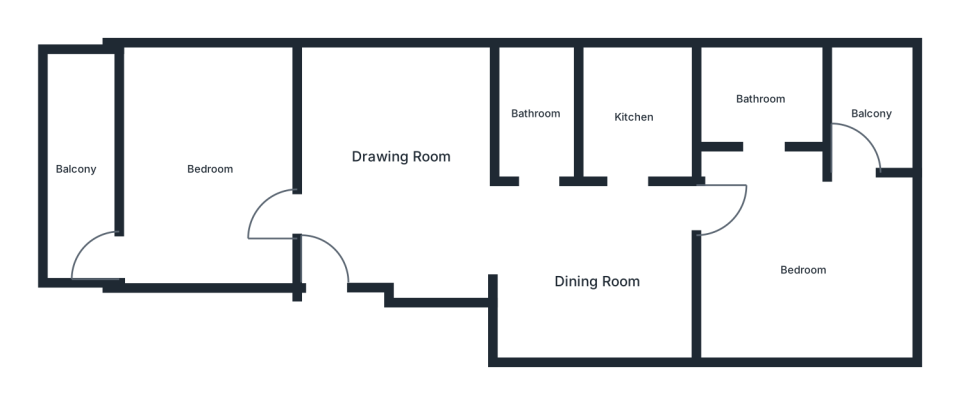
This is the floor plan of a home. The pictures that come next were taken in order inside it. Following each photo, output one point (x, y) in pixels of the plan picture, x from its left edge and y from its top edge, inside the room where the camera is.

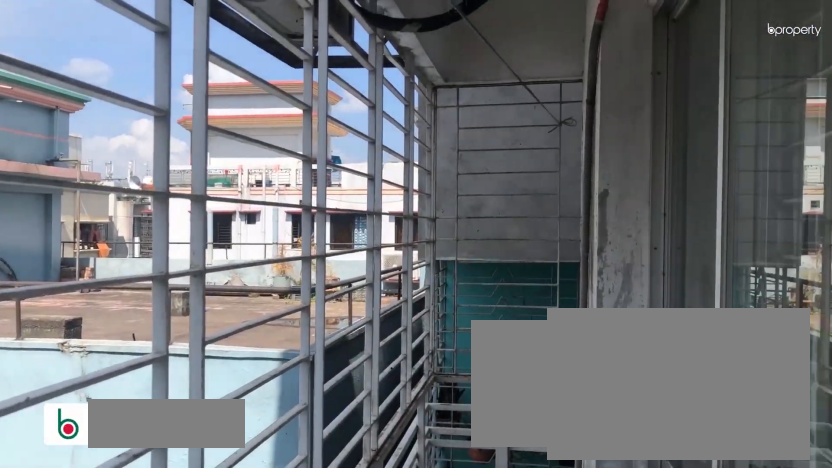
(75, 167)
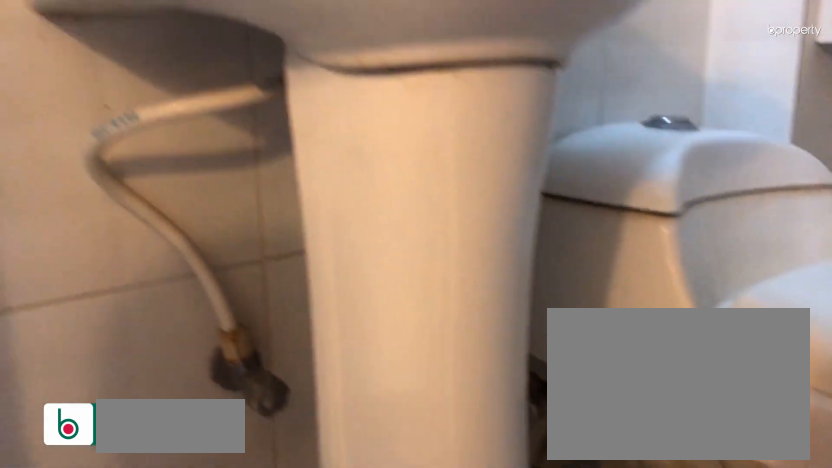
(536, 112)
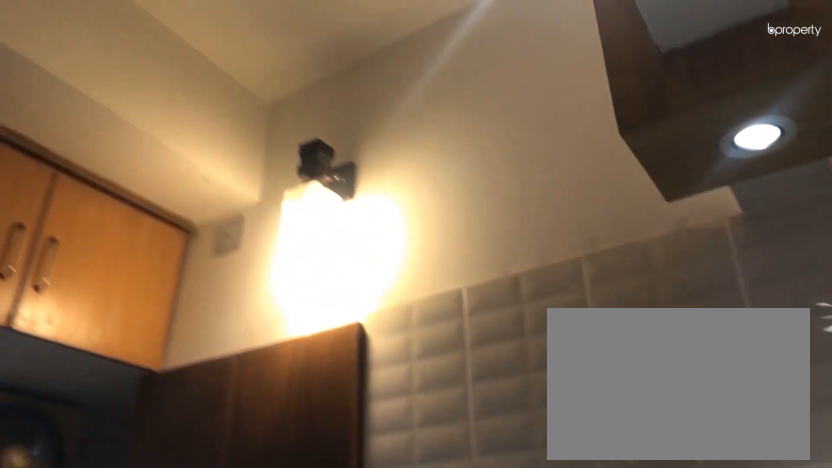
(633, 115)
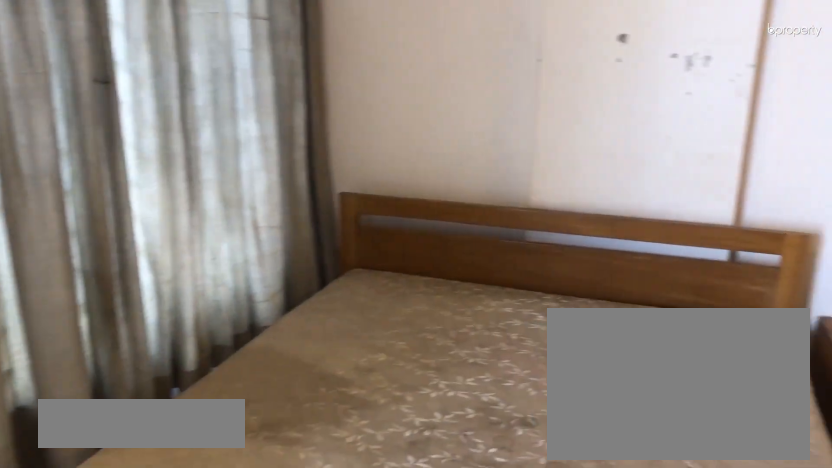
(802, 267)
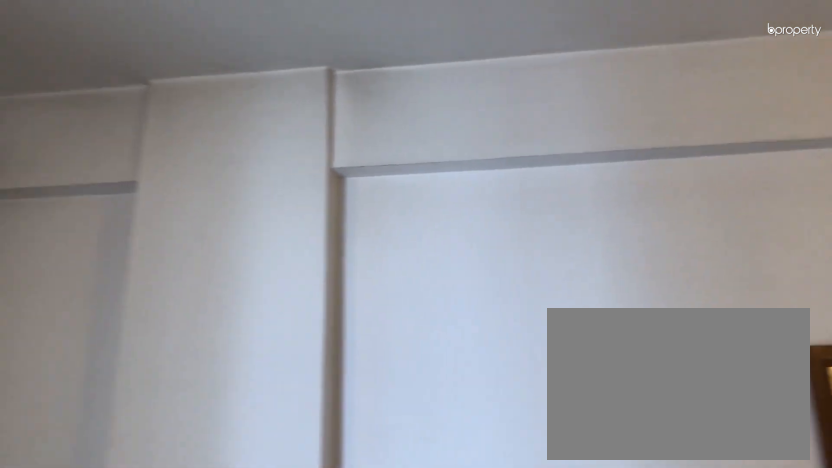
(804, 268)
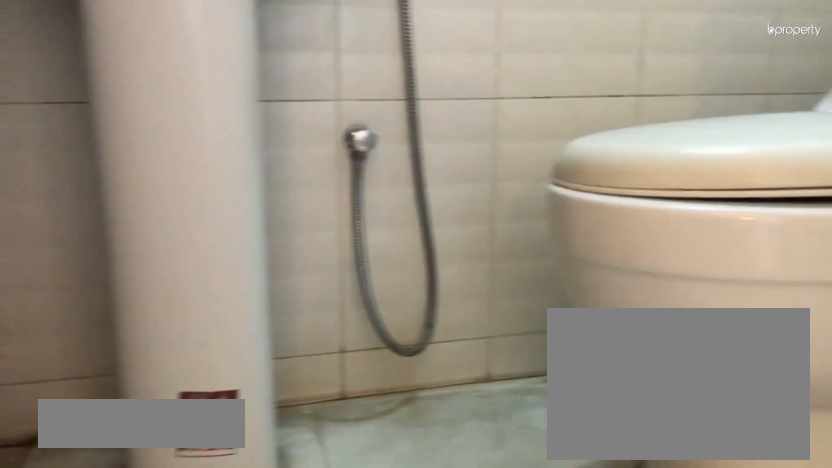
(759, 97)
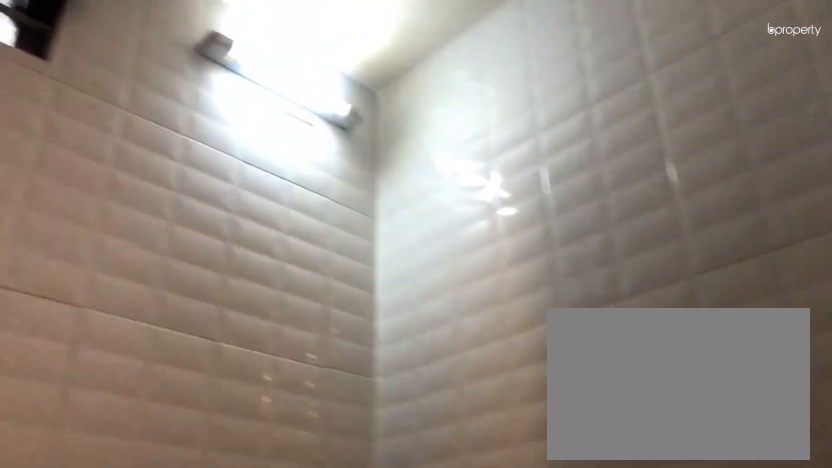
(759, 97)
